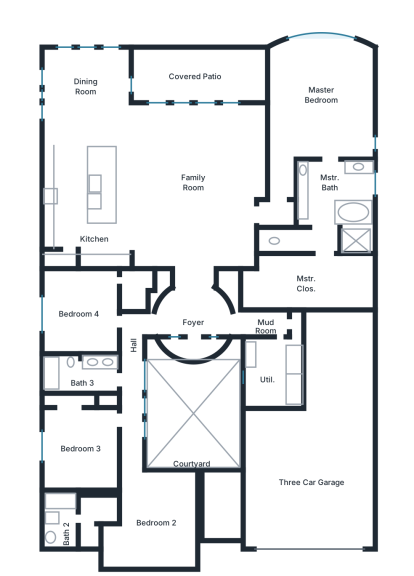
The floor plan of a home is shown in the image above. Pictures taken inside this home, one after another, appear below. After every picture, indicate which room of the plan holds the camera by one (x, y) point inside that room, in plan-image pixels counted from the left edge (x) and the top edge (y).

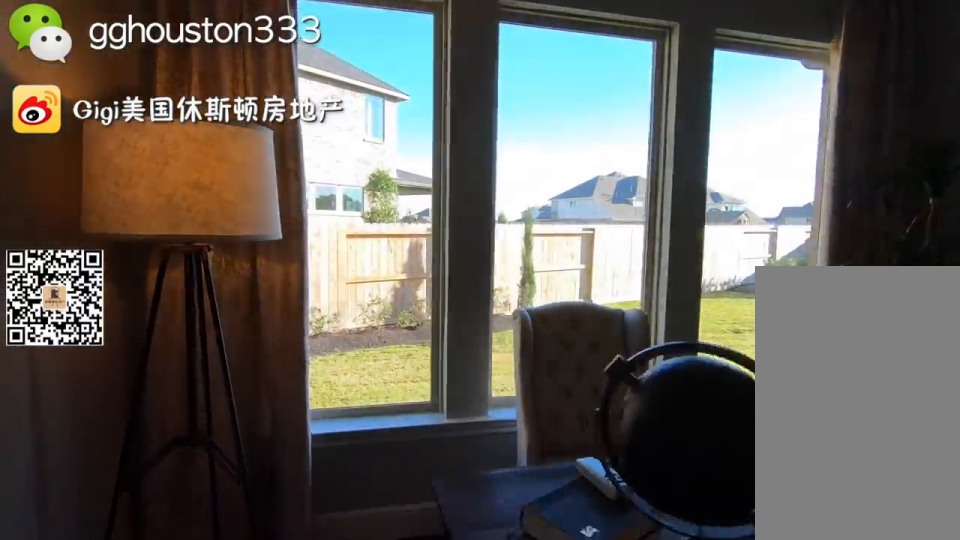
(80, 312)
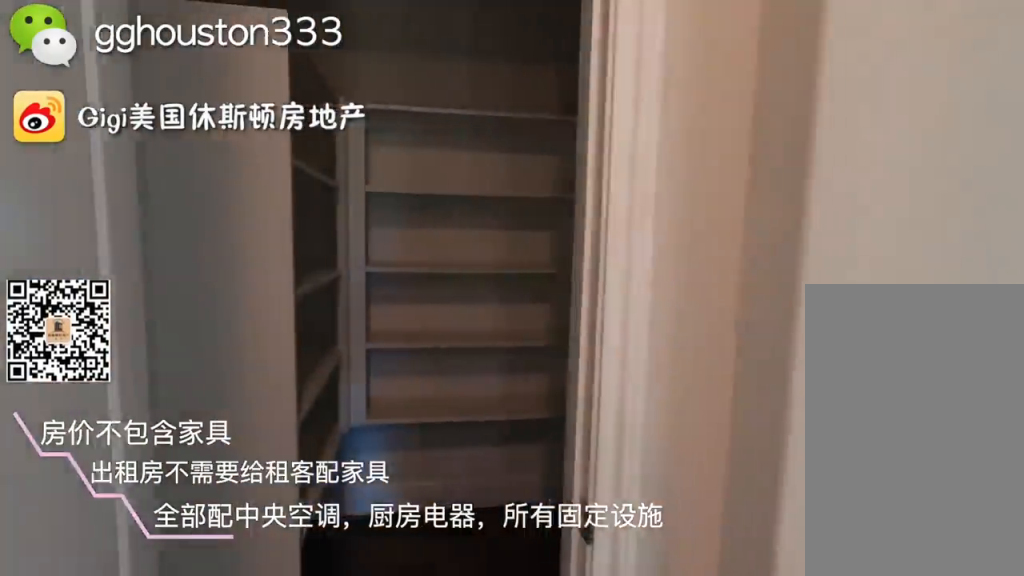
(141, 286)
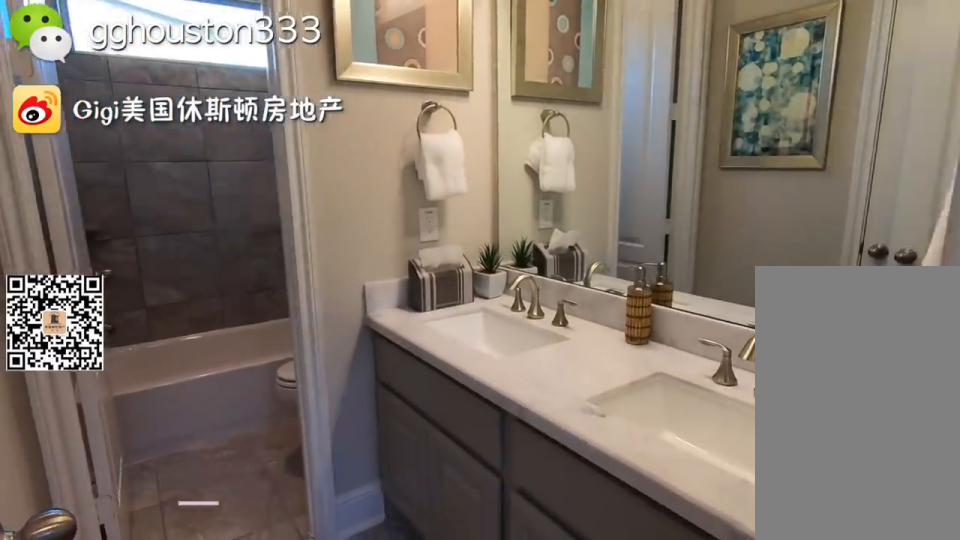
(77, 373)
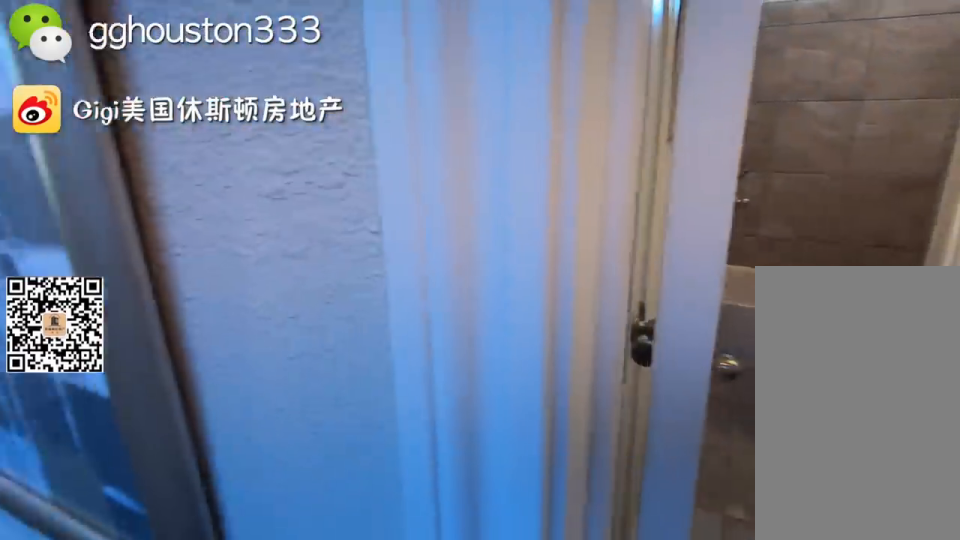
(77, 373)
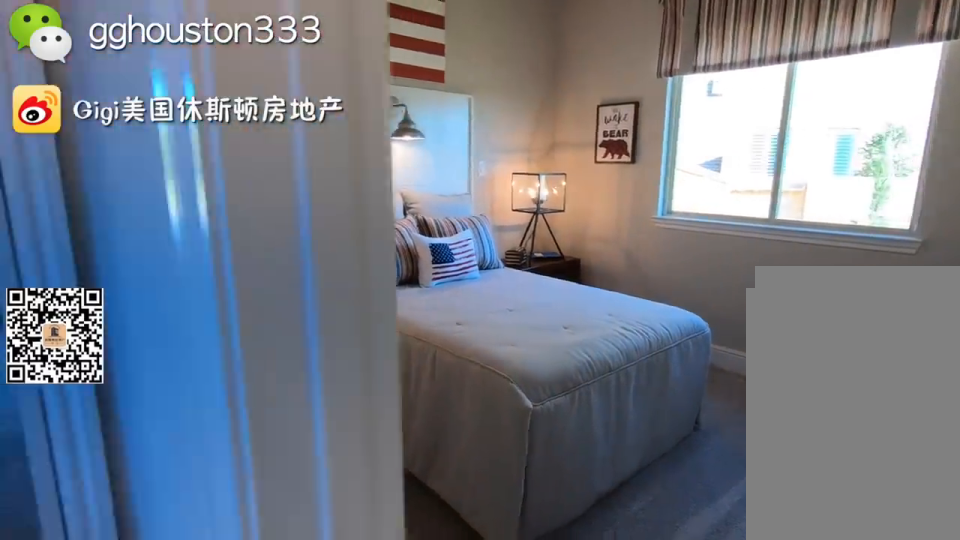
(78, 447)
